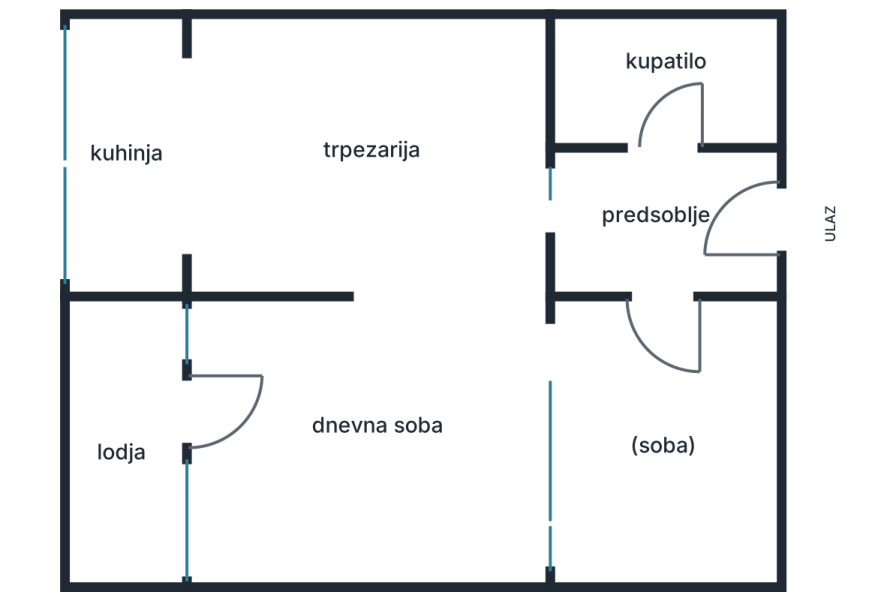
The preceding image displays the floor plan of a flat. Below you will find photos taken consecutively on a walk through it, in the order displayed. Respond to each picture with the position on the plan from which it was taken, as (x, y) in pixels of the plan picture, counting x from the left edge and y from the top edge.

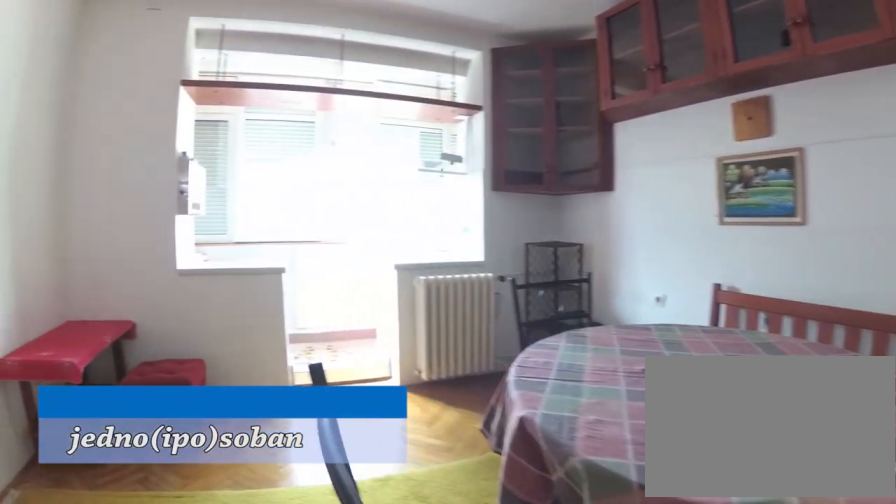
(557, 215)
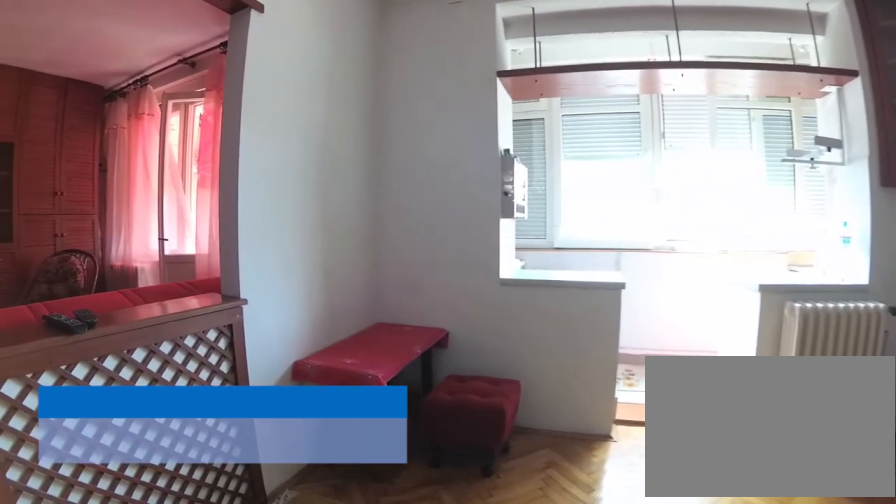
(486, 205)
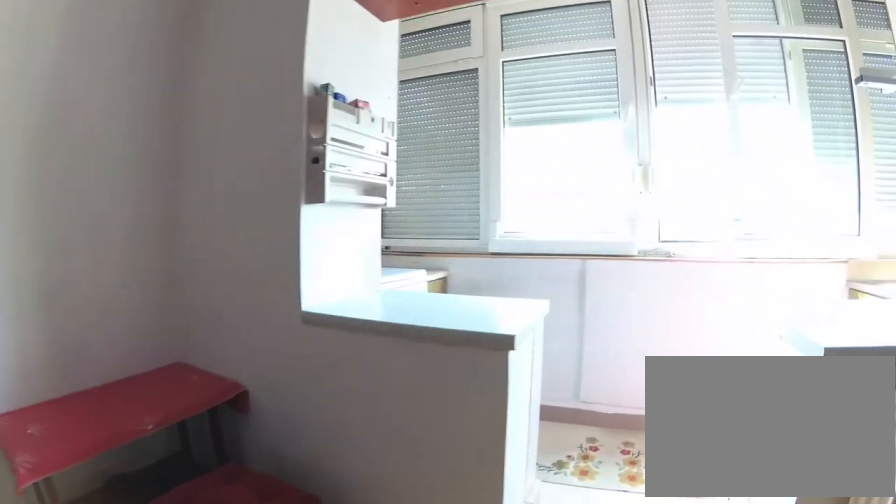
(324, 197)
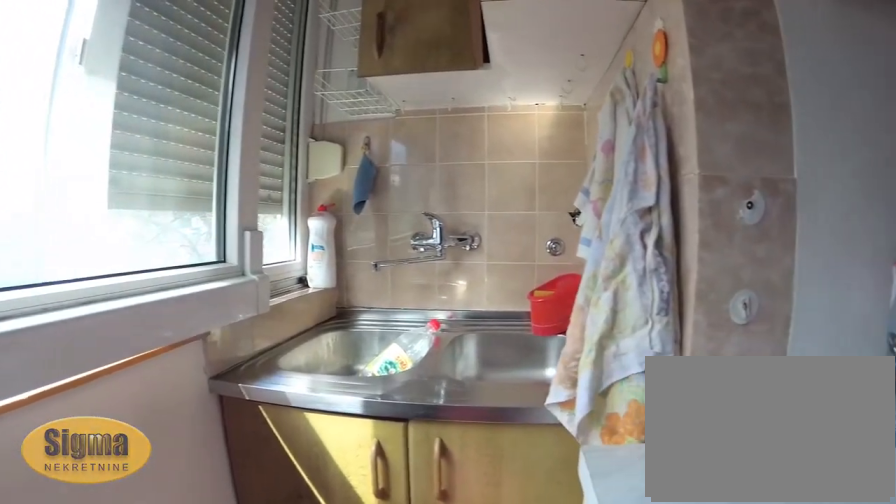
(138, 204)
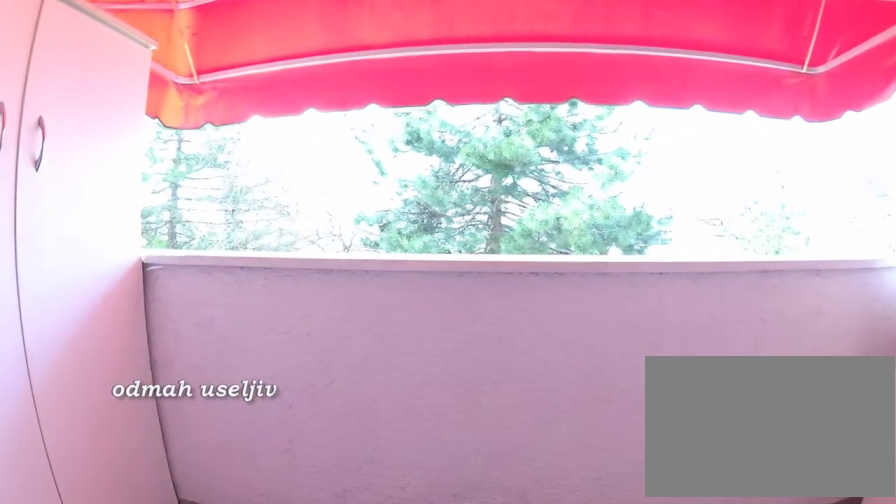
(205, 431)
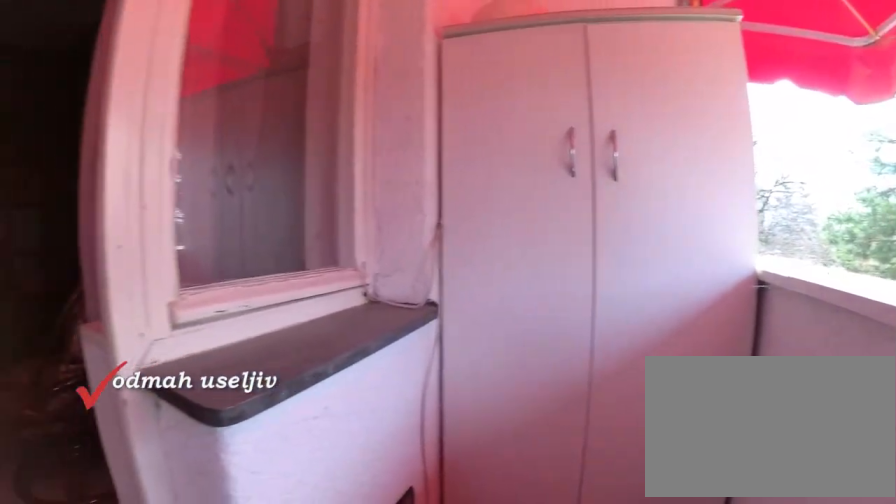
(132, 397)
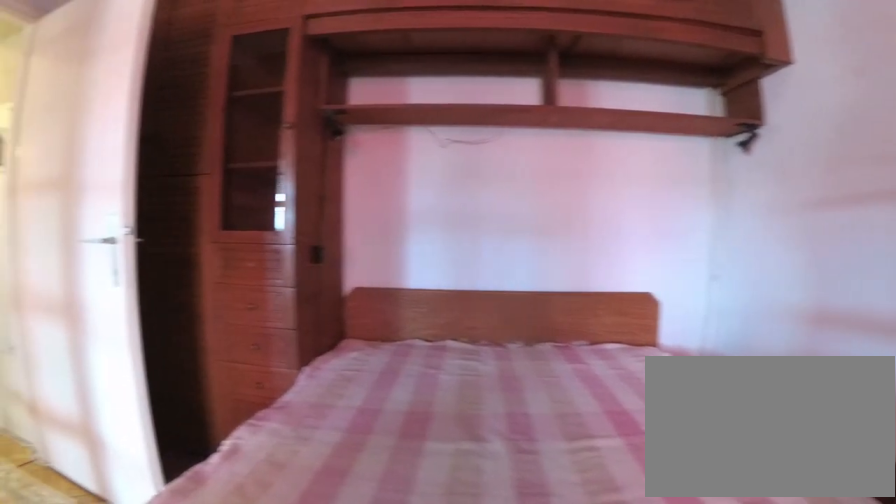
(549, 438)
